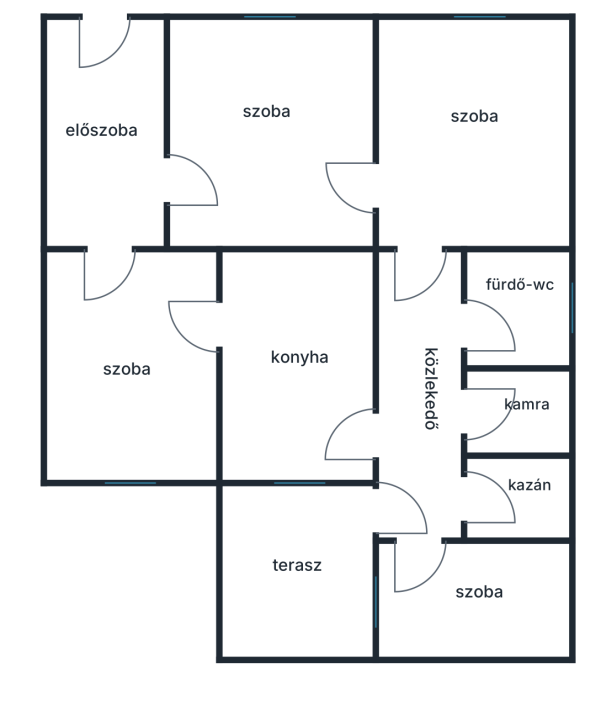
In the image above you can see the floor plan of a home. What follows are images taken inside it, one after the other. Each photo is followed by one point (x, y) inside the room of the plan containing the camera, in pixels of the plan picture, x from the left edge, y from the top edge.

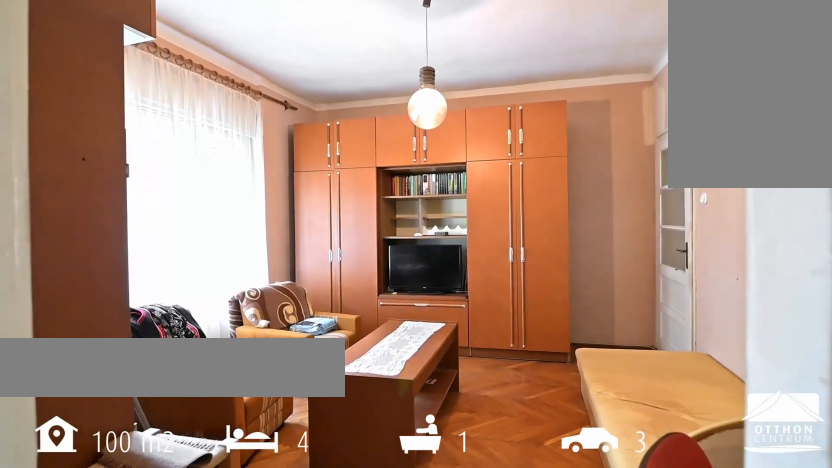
(129, 376)
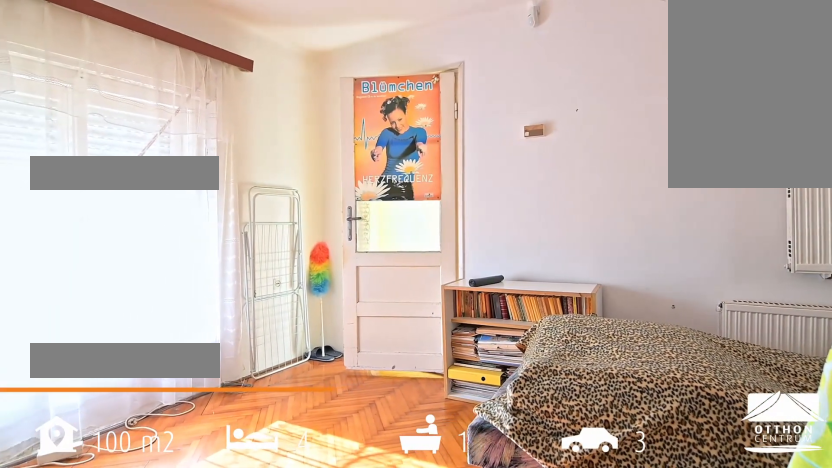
(492, 608)
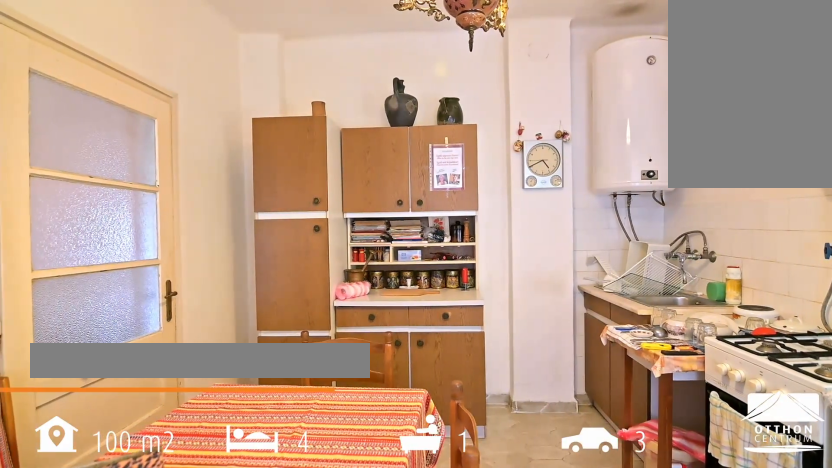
(294, 382)
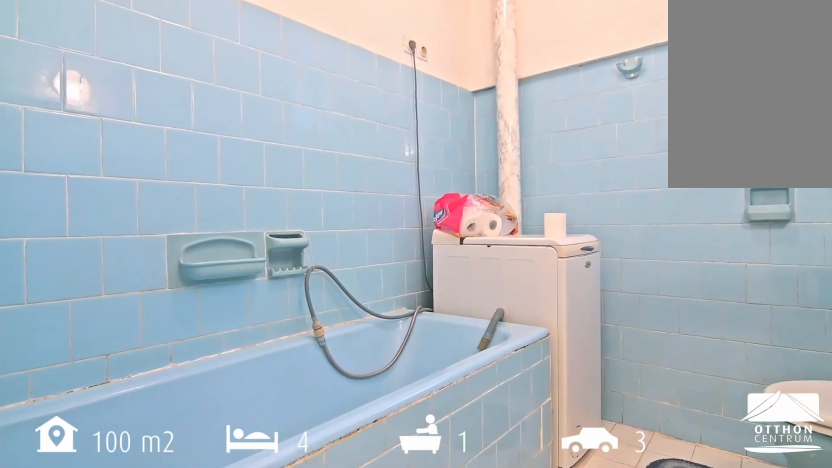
(525, 283)
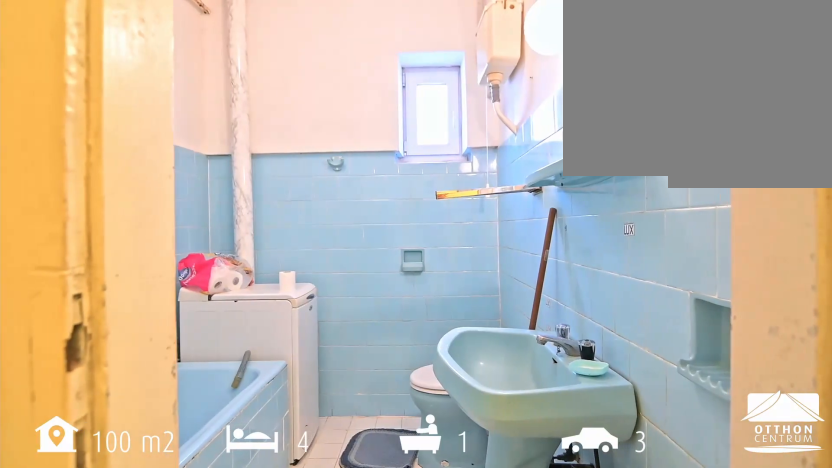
(525, 283)
